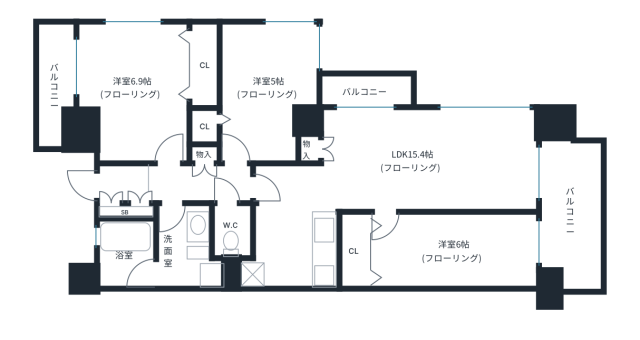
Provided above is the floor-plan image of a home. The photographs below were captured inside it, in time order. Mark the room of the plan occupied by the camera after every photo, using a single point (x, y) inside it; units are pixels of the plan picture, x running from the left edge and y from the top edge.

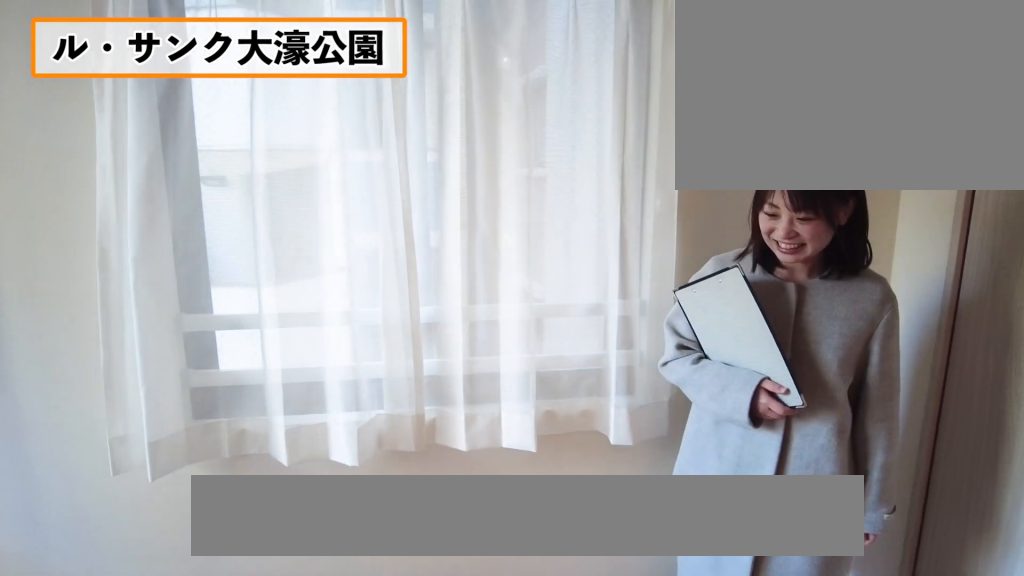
(132, 86)
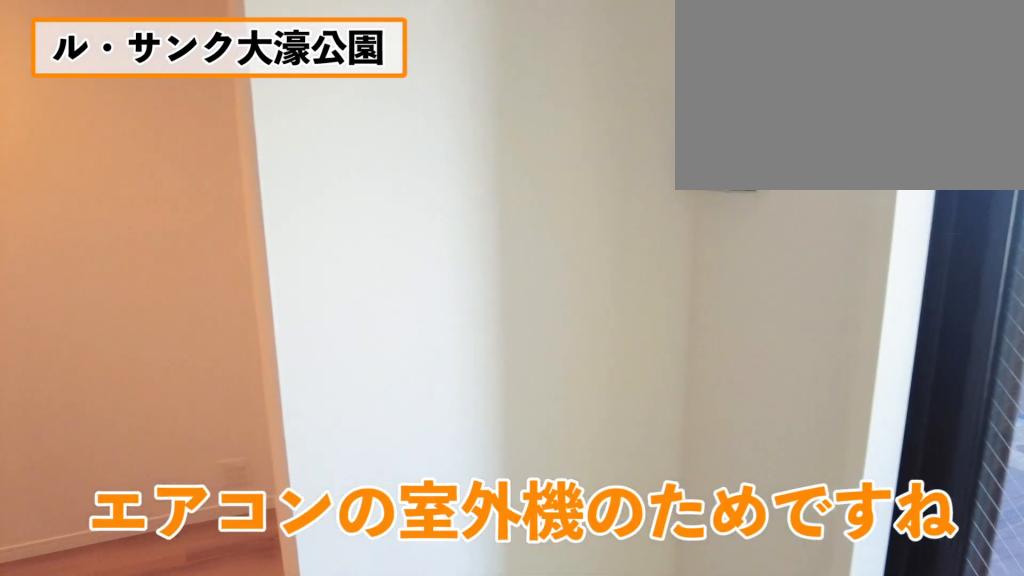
(132, 86)
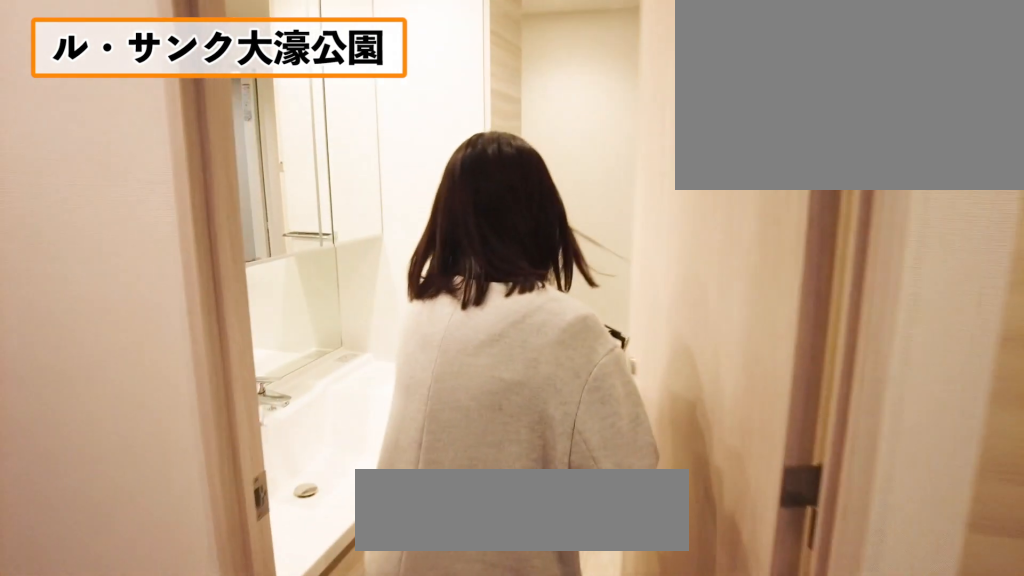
(177, 236)
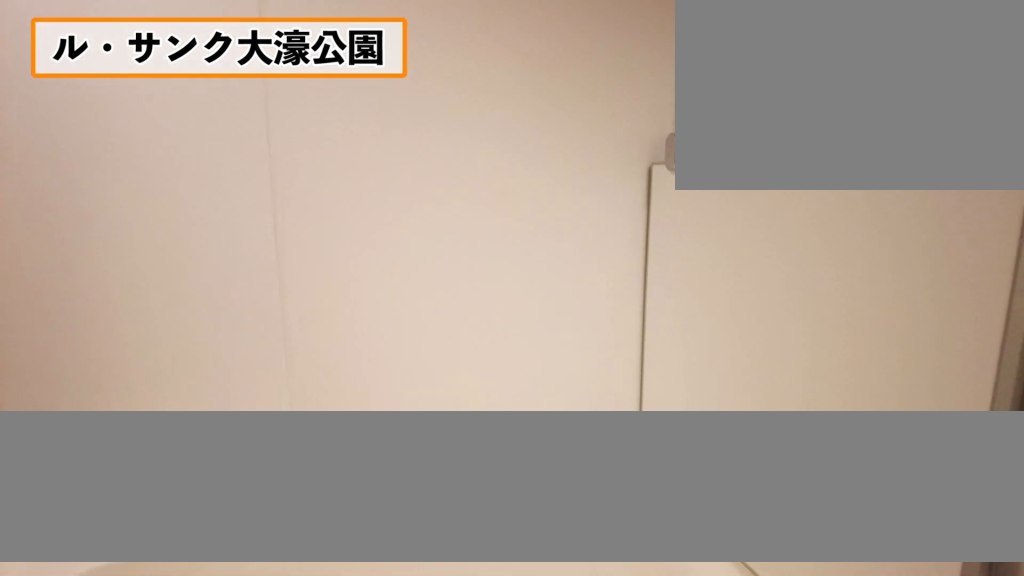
(136, 258)
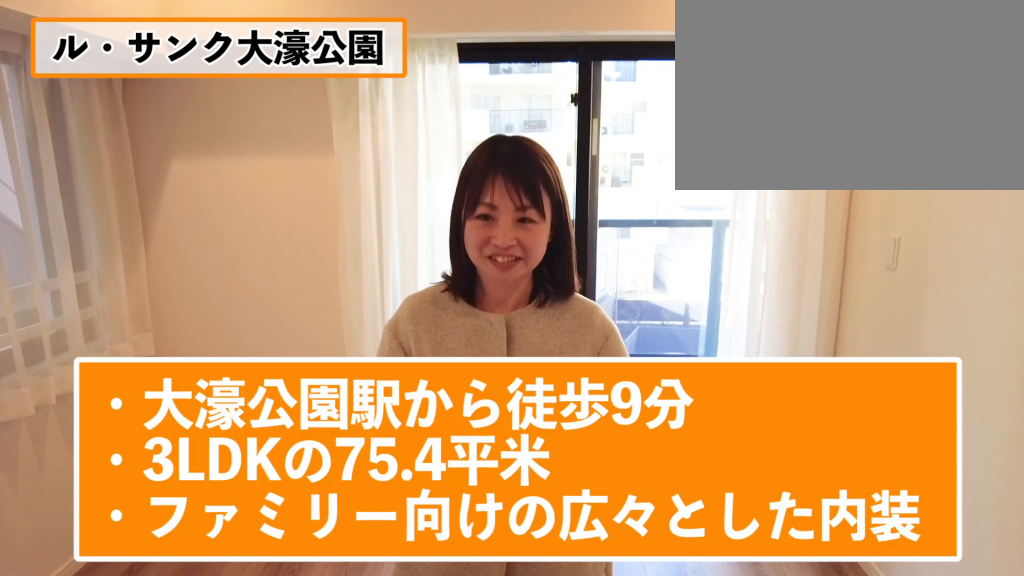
(421, 164)
